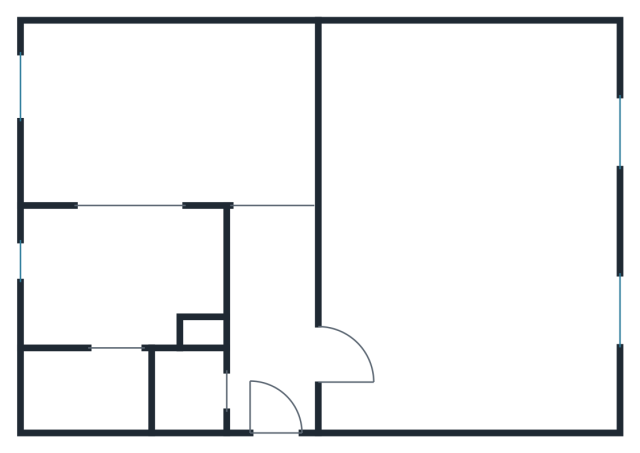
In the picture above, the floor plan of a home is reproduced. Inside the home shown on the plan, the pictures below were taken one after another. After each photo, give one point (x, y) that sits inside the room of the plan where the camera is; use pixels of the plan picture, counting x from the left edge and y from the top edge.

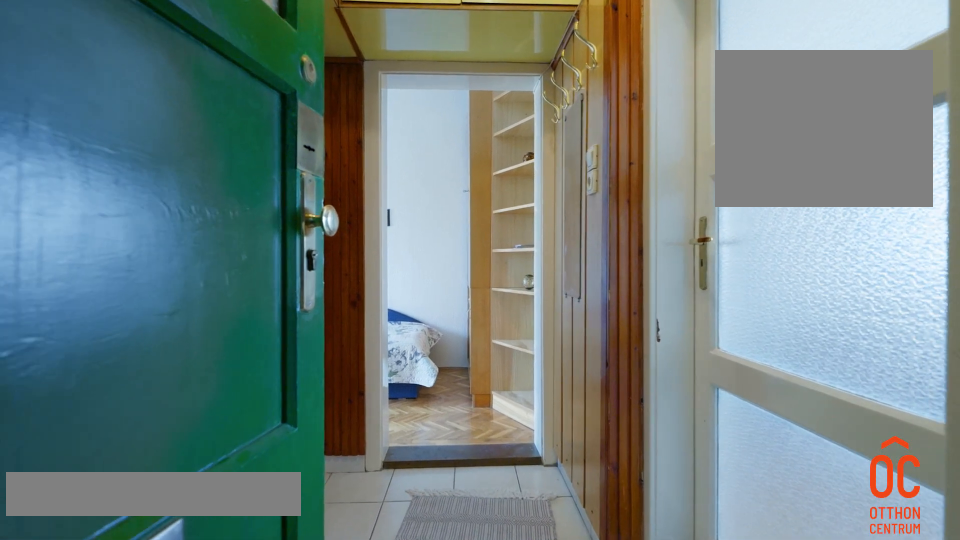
(265, 340)
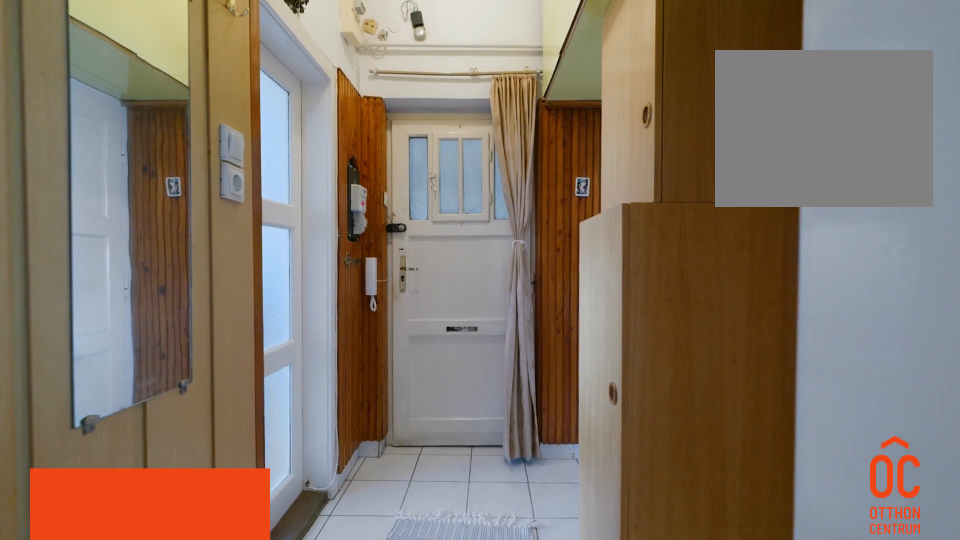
(265, 340)
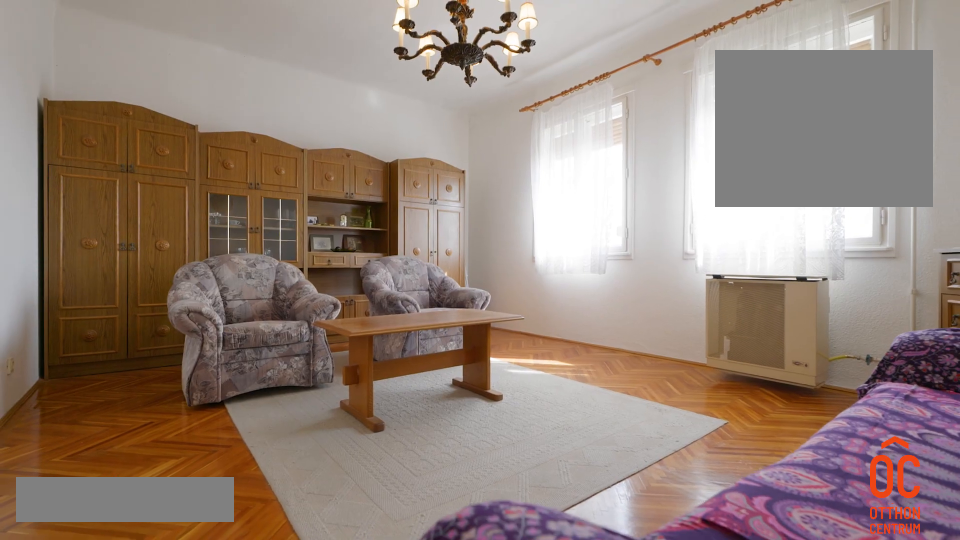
(471, 240)
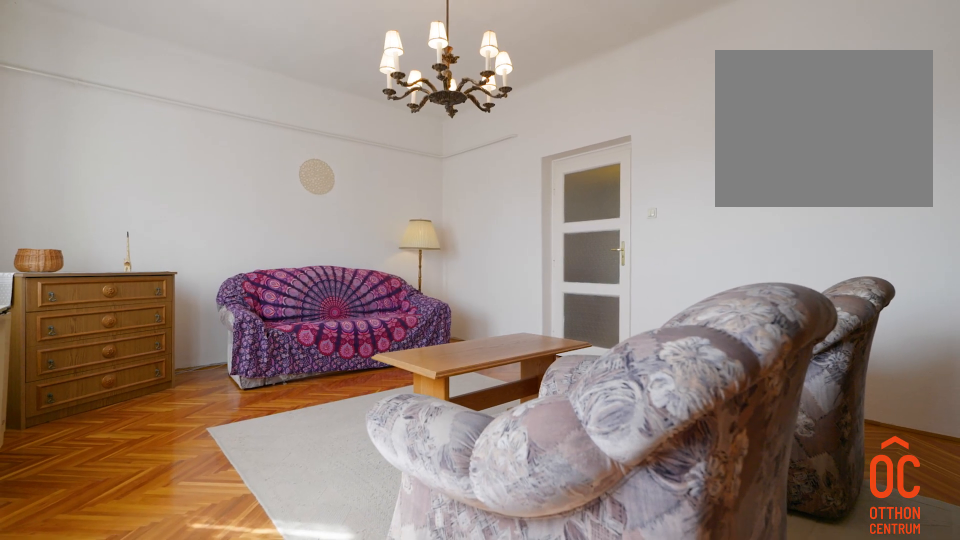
(471, 240)
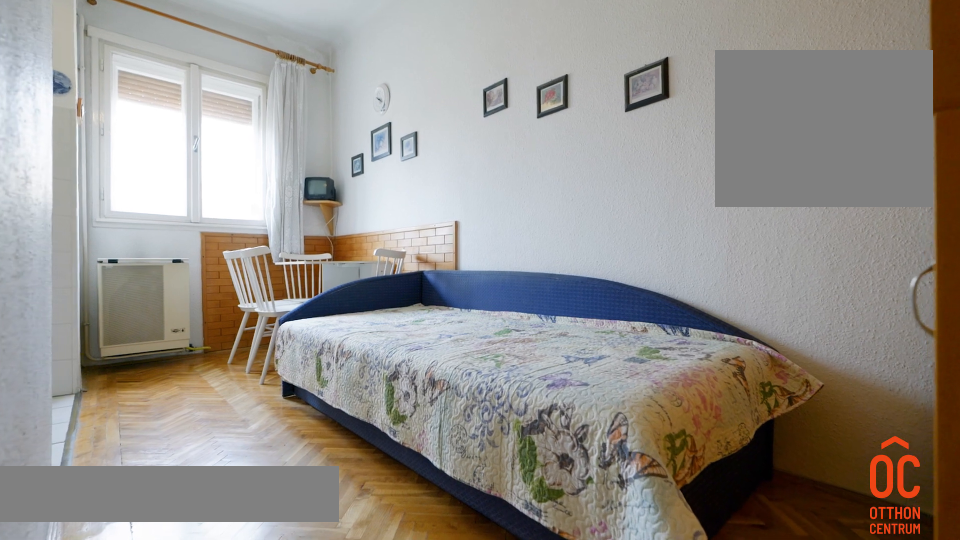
(139, 109)
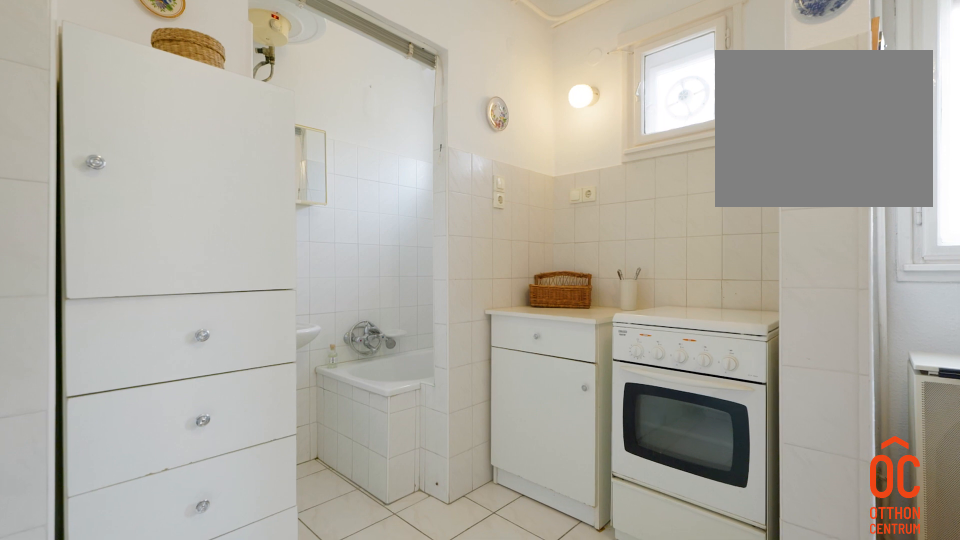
(112, 278)
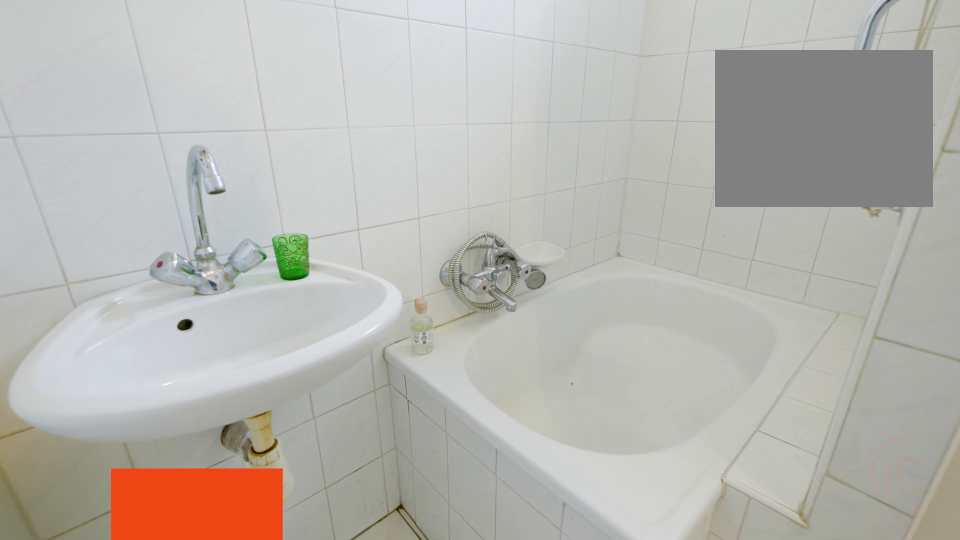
(112, 391)
